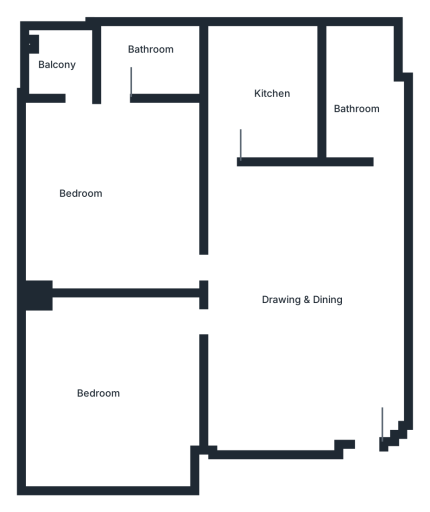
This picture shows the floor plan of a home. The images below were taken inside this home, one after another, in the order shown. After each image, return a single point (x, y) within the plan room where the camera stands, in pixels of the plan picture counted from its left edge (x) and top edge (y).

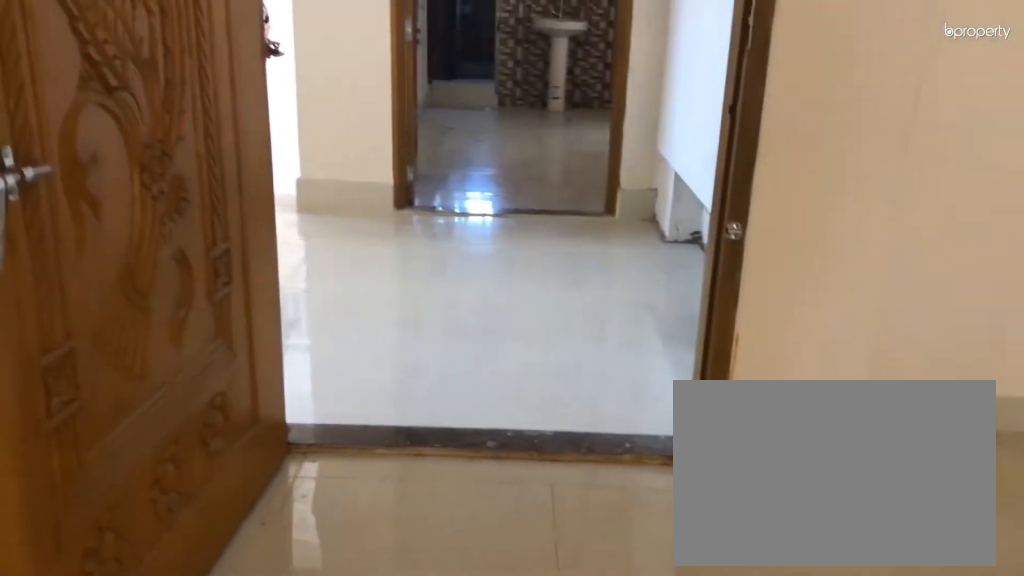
(315, 284)
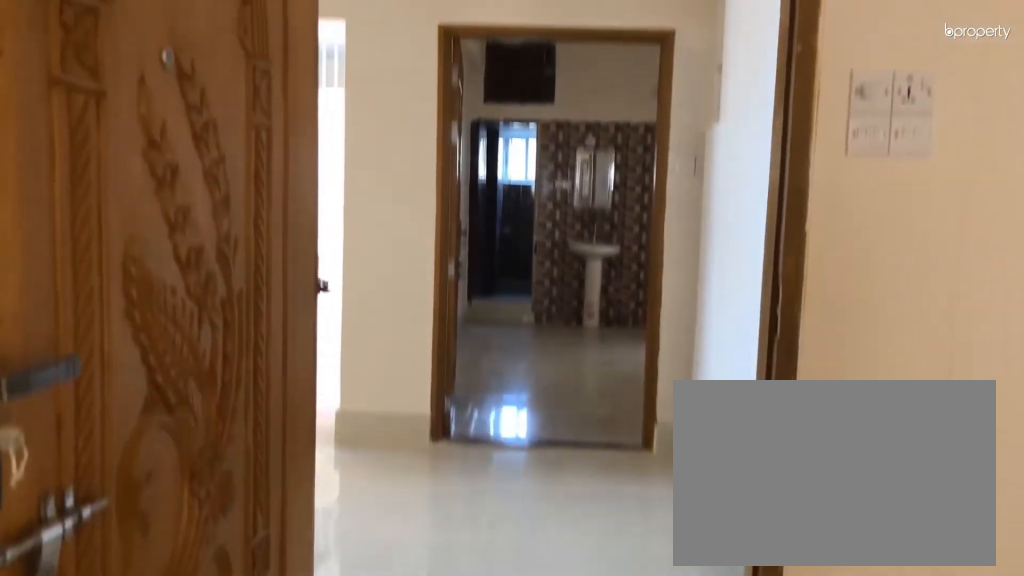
(315, 284)
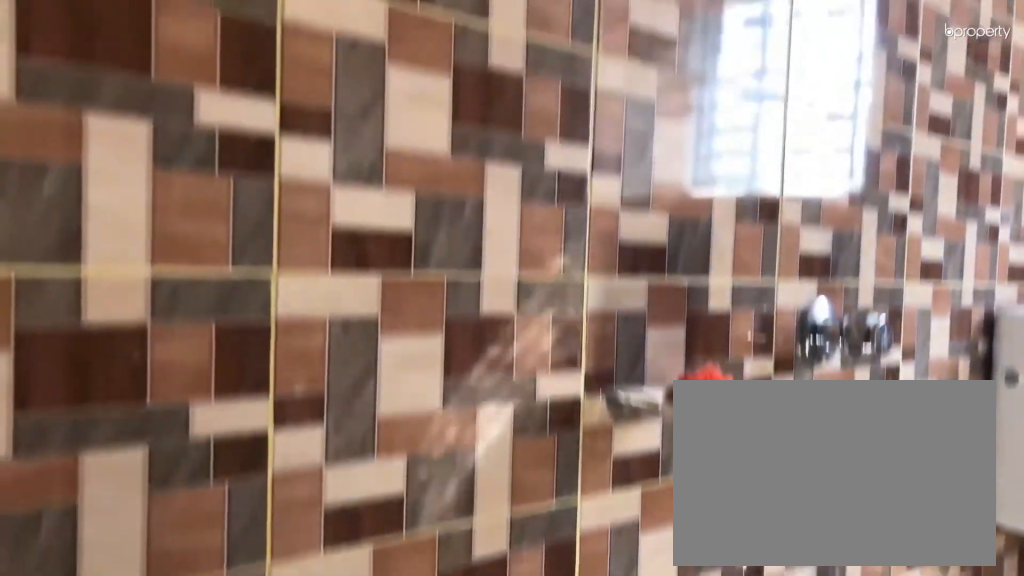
(368, 116)
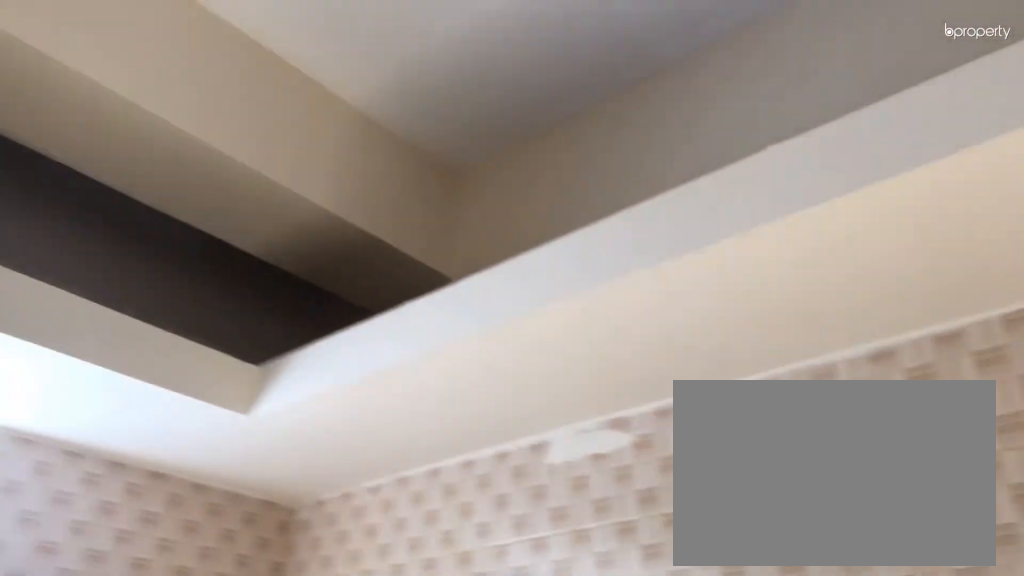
(264, 98)
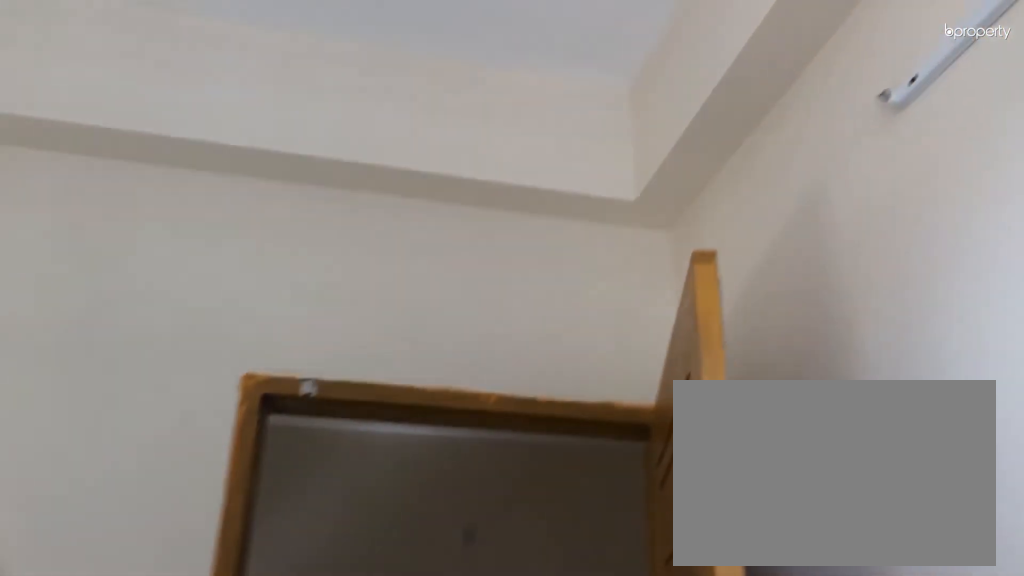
(118, 177)
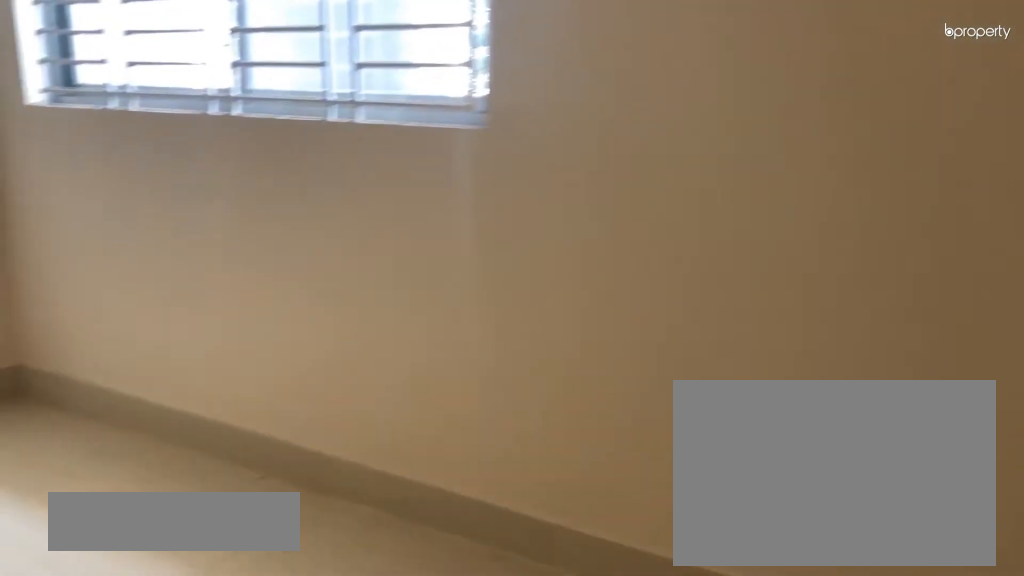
(113, 385)
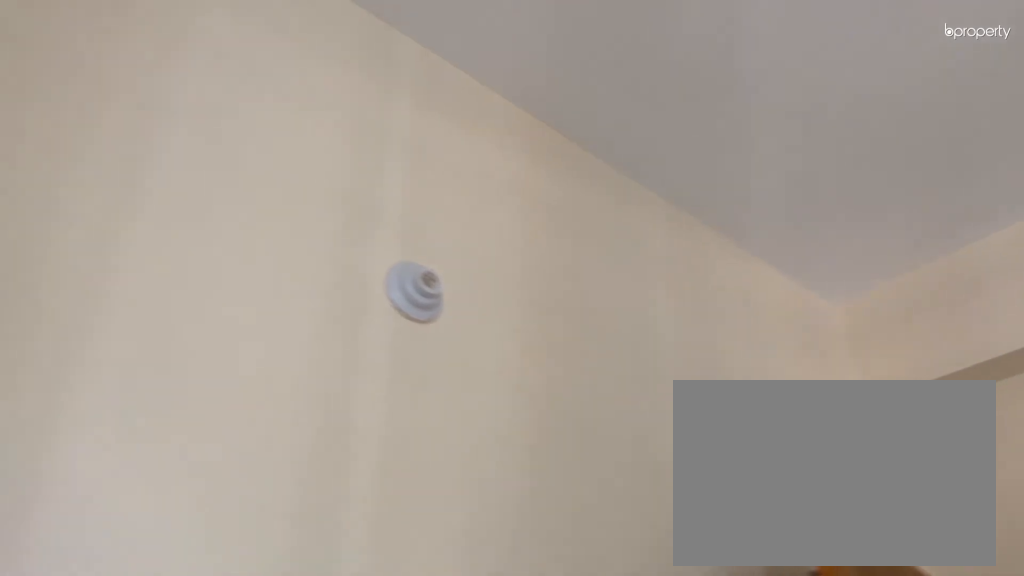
(113, 385)
